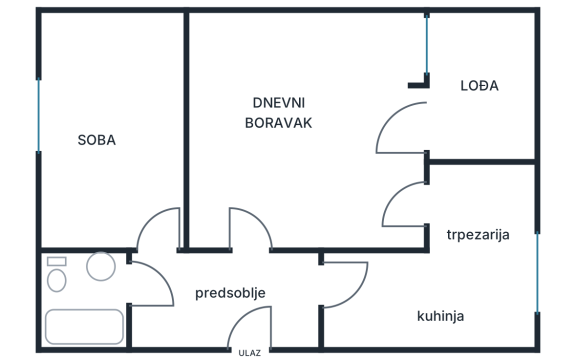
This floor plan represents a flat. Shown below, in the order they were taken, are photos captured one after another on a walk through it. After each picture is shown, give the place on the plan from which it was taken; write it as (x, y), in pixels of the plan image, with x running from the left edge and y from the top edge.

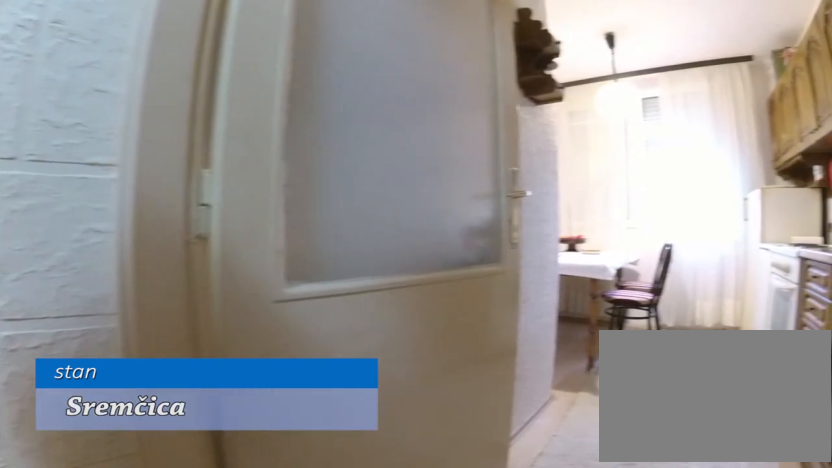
(275, 306)
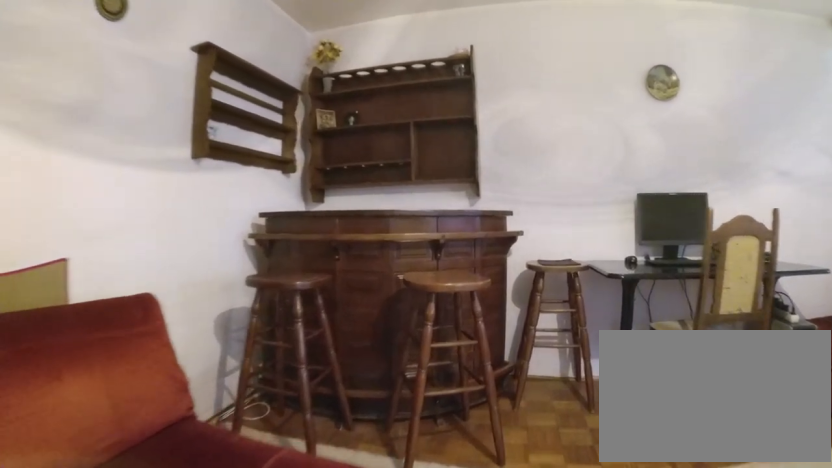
(259, 189)
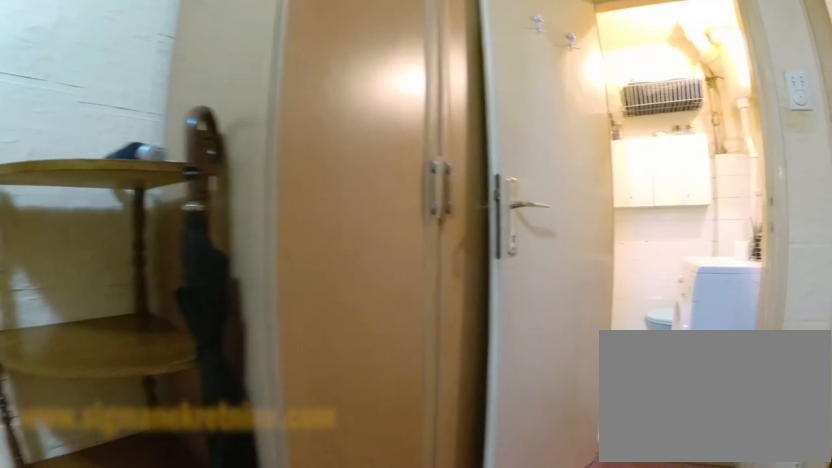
(216, 281)
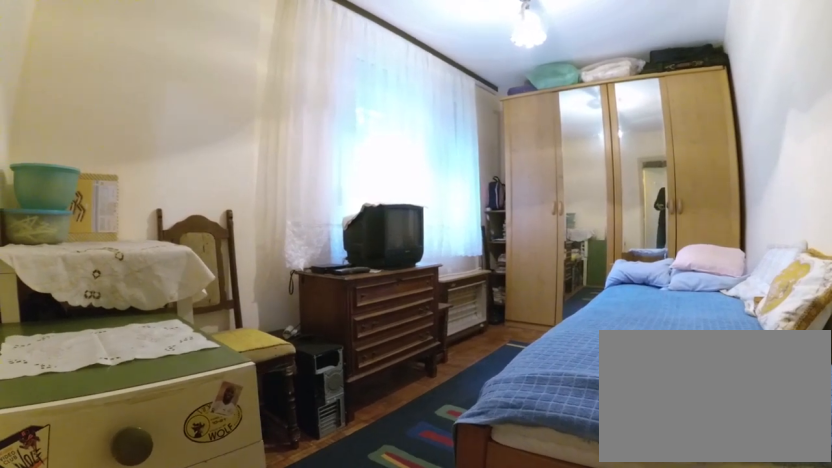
(160, 249)
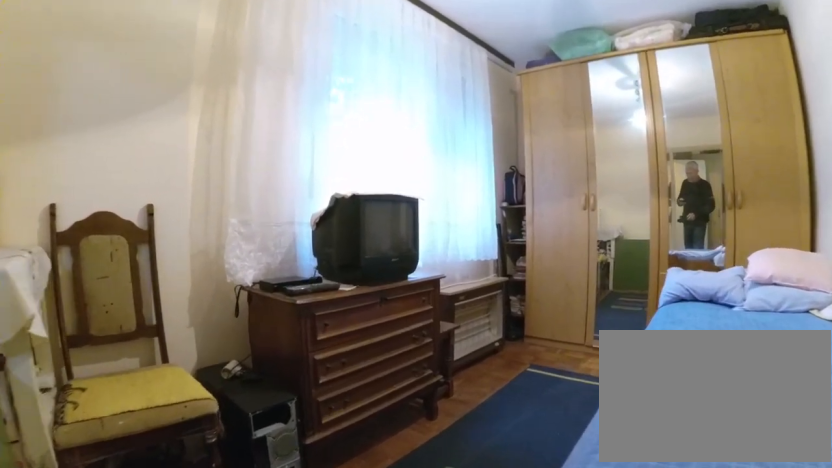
(124, 221)
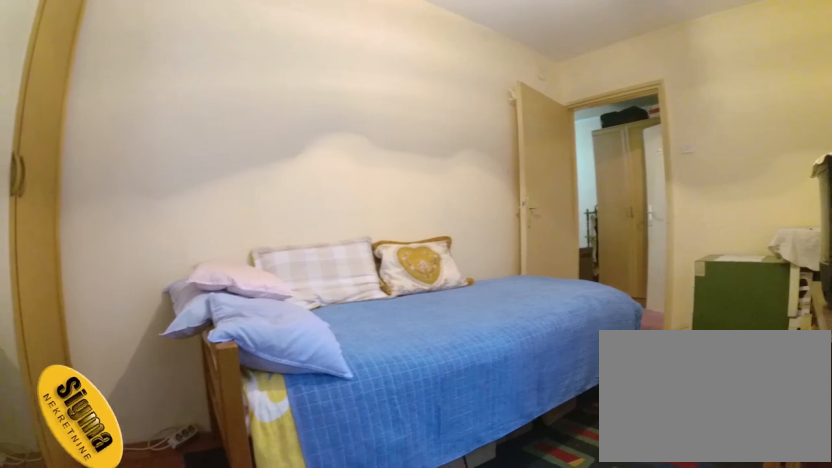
(69, 77)
